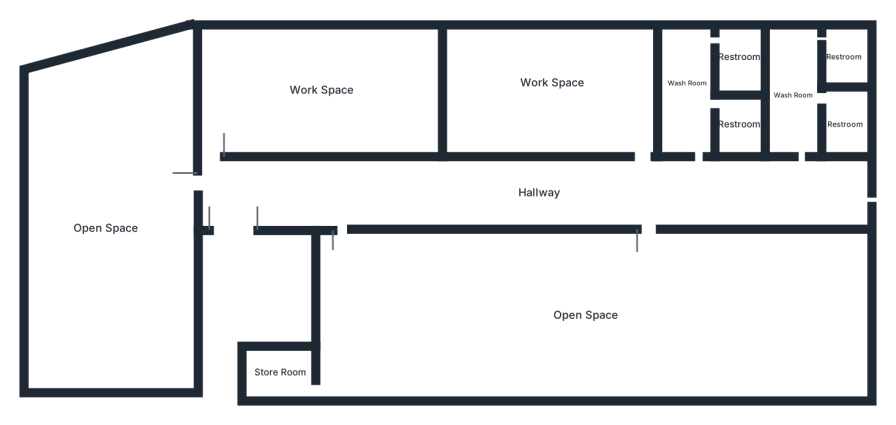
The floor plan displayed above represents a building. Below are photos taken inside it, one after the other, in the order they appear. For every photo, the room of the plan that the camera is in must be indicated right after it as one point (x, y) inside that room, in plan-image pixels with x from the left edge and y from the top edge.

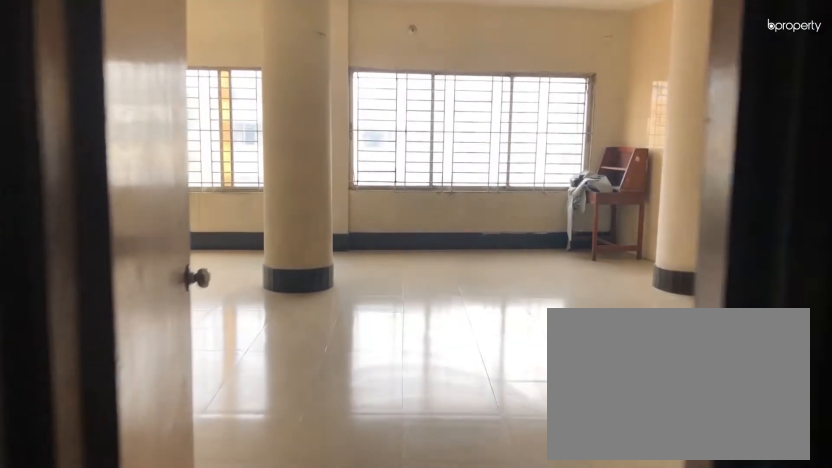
(238, 196)
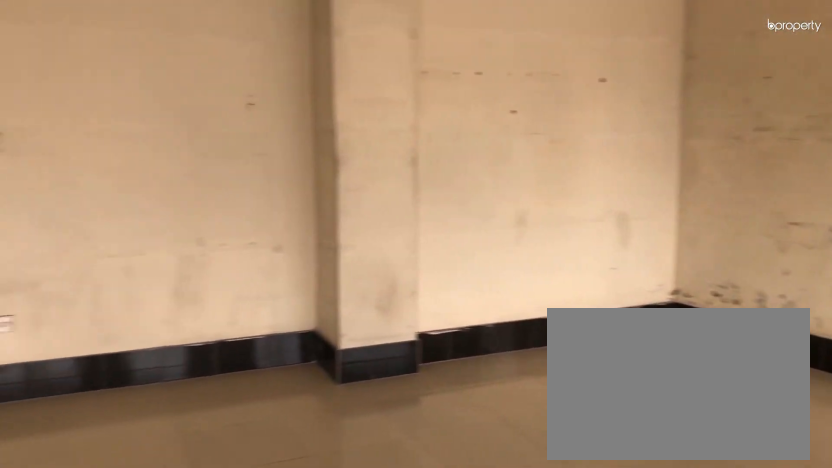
(103, 229)
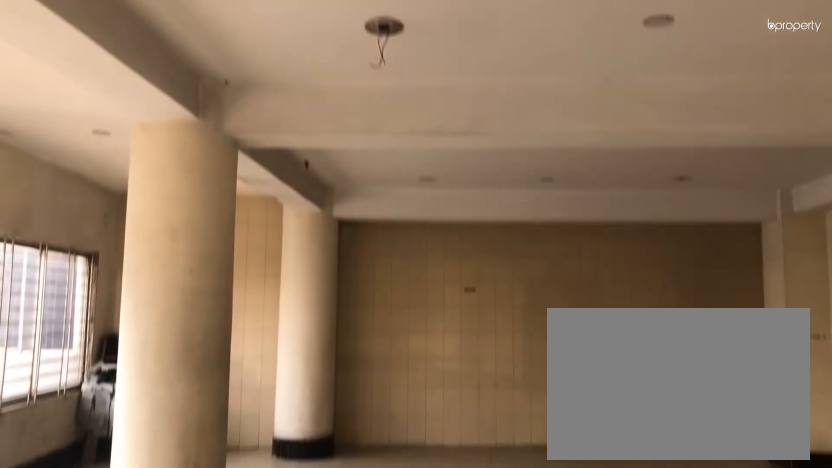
(103, 229)
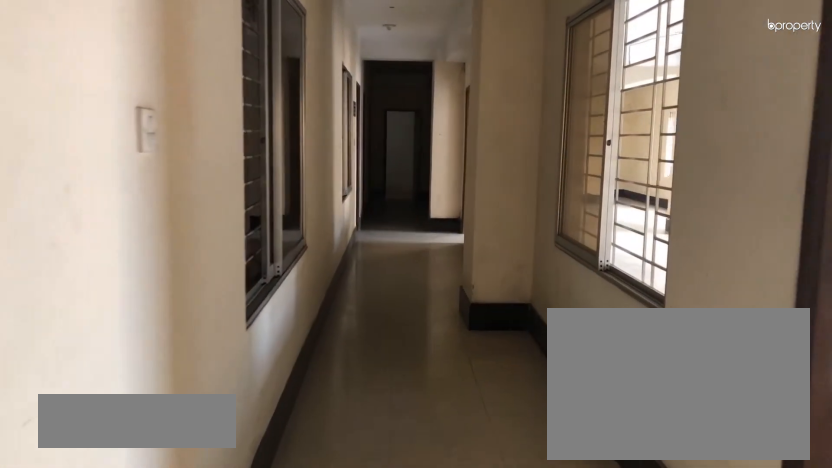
(541, 197)
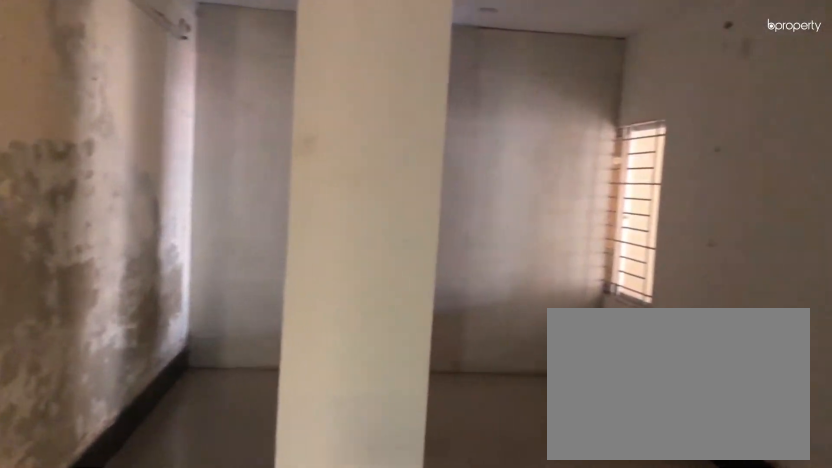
(314, 90)
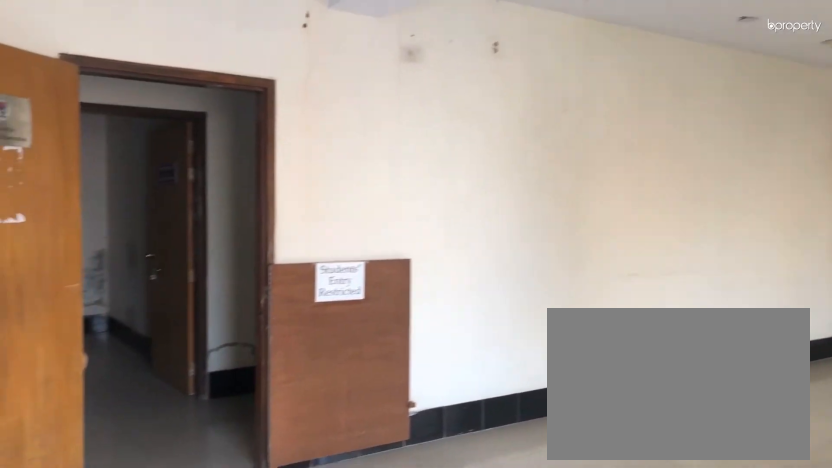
(585, 317)
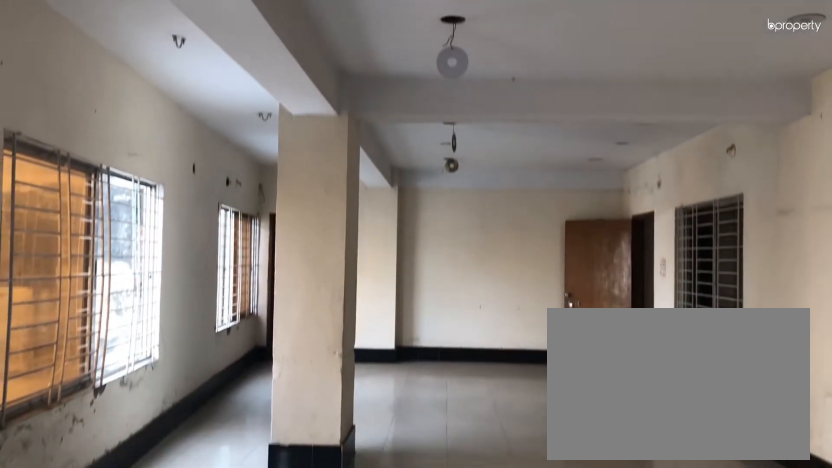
(584, 317)
